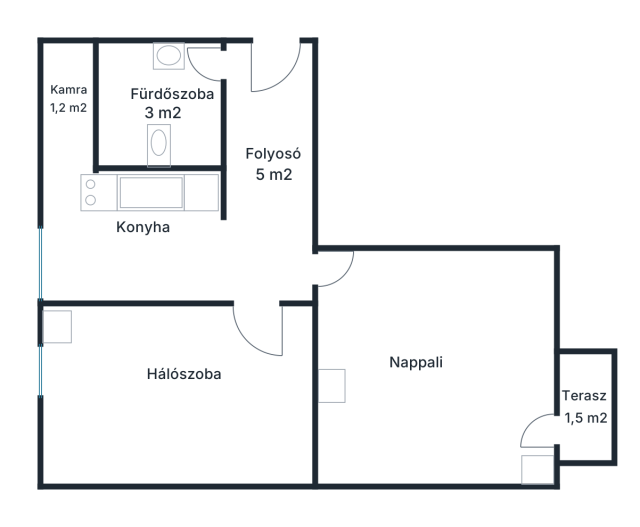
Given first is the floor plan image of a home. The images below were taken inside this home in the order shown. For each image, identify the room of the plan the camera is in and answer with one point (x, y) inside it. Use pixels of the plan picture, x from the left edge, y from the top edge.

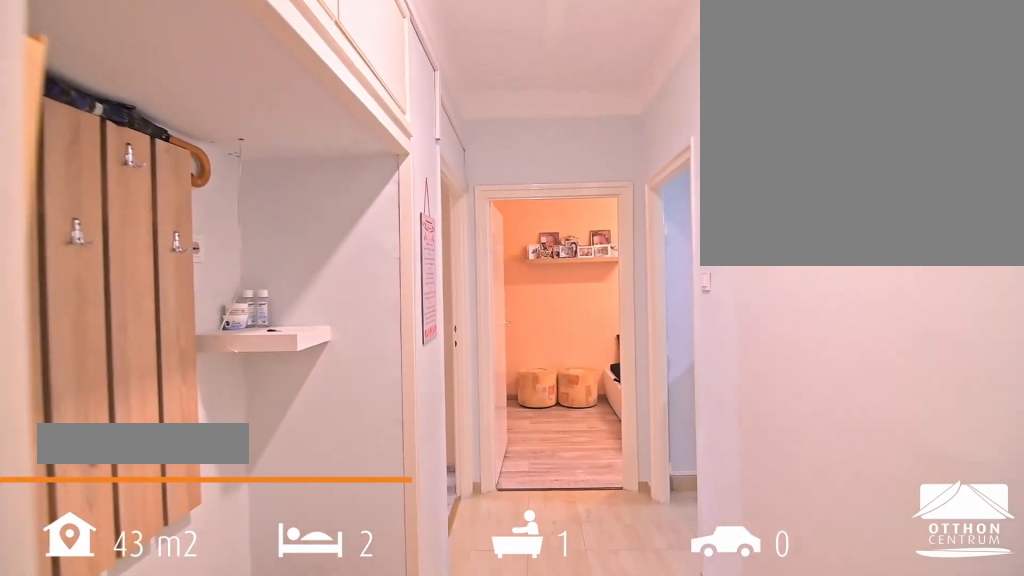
(269, 165)
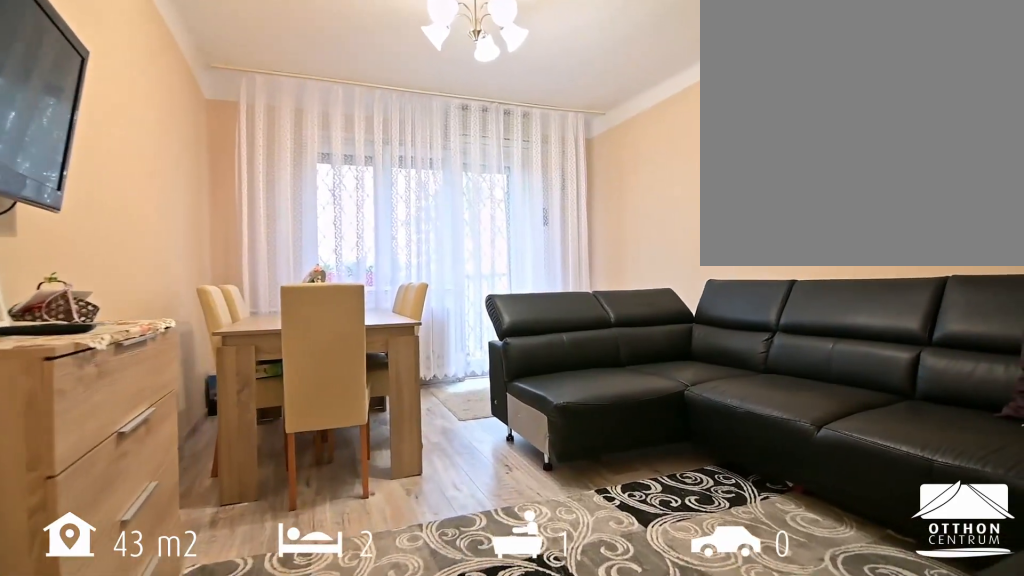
(435, 373)
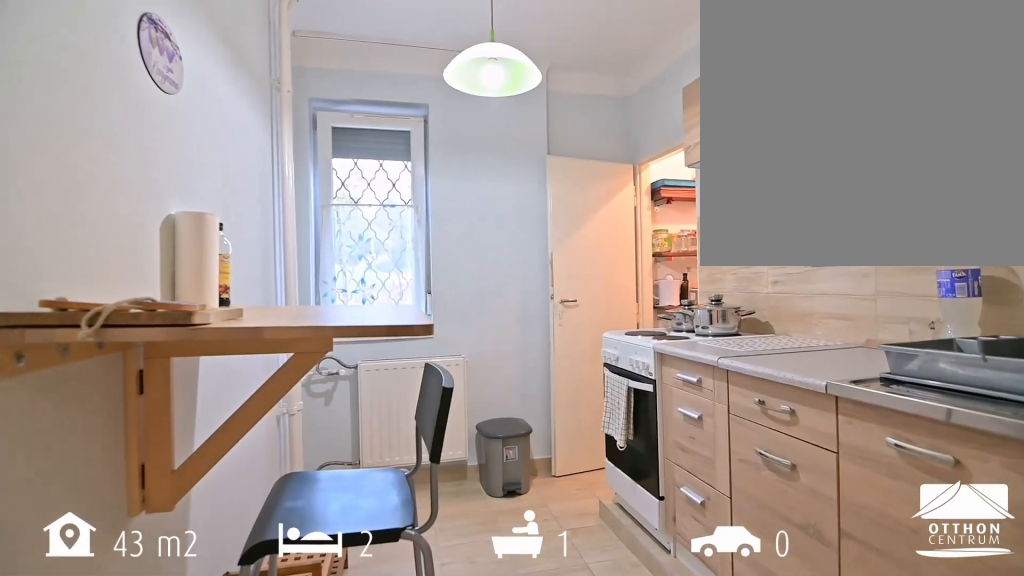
(152, 250)
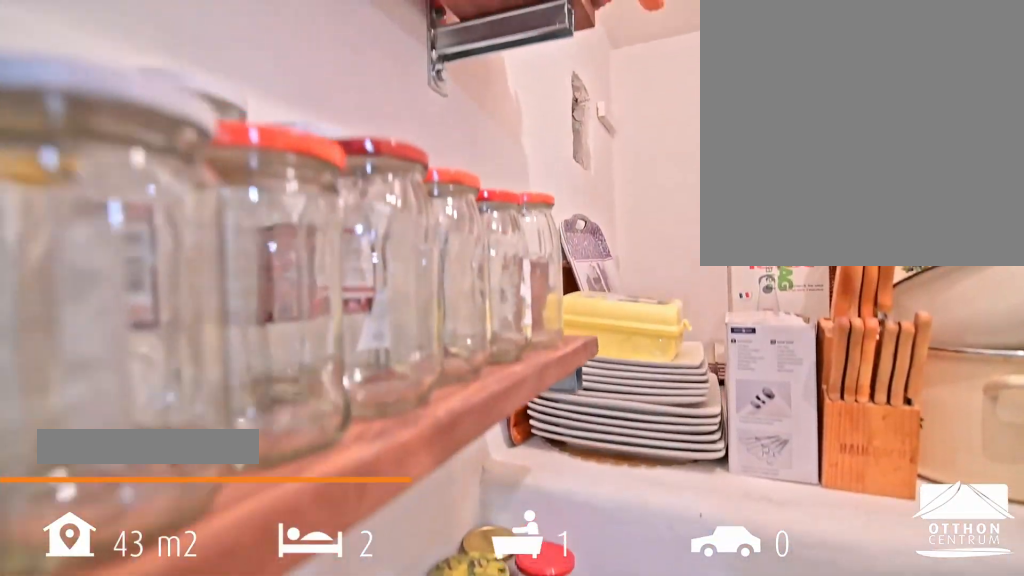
(66, 94)
